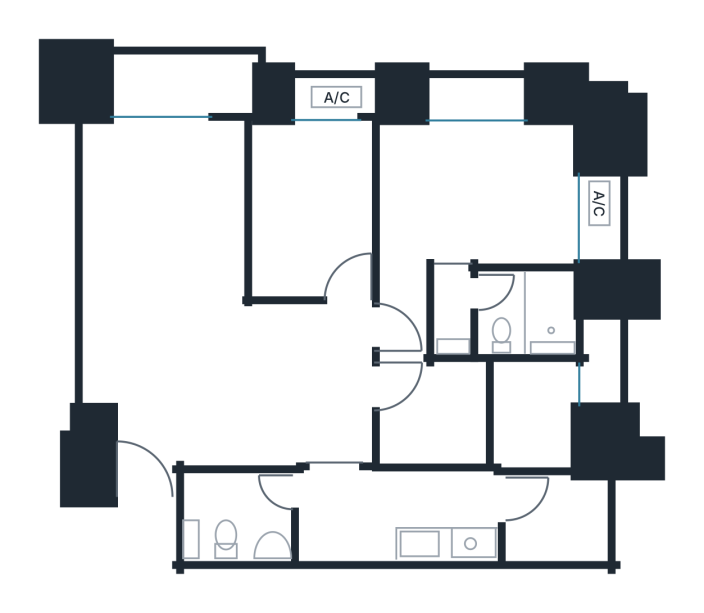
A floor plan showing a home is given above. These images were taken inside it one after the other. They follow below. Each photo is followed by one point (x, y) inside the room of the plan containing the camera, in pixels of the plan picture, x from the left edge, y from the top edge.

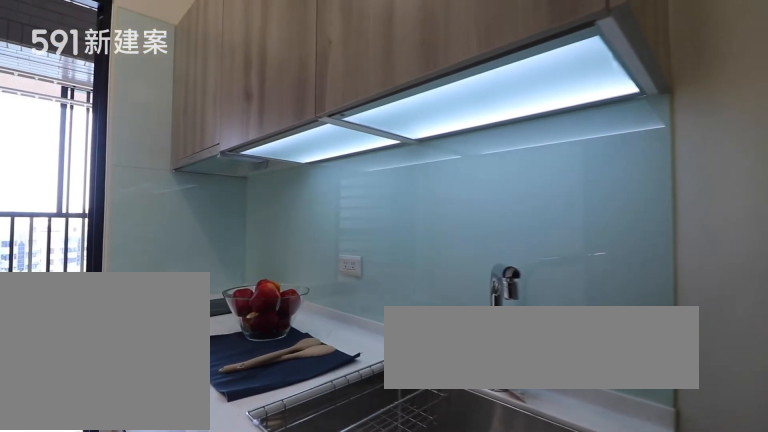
(400, 519)
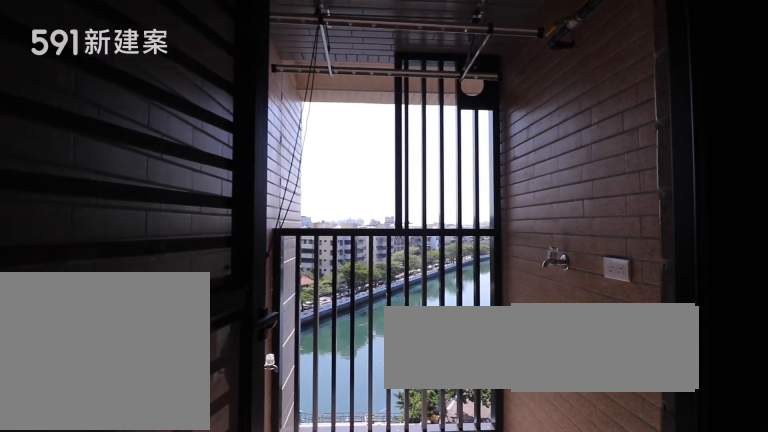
(554, 520)
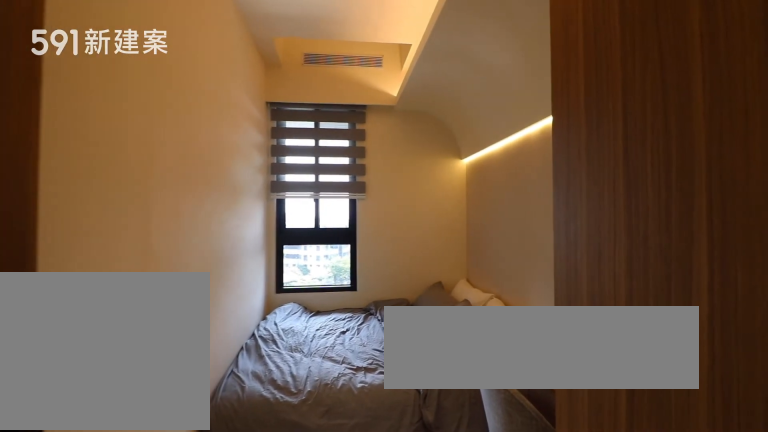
(480, 416)
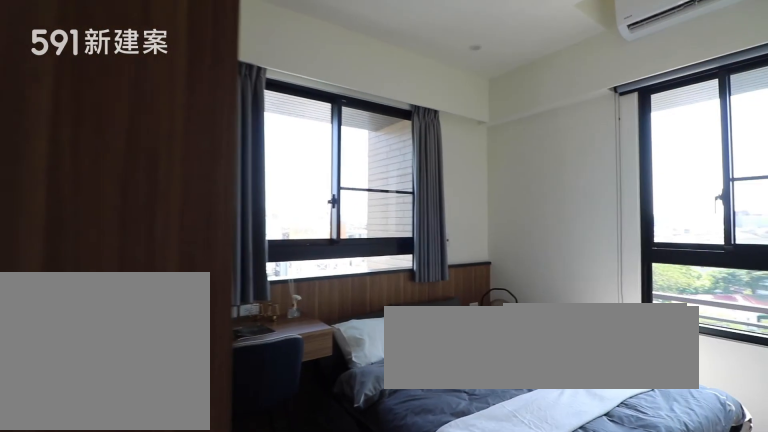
(479, 193)
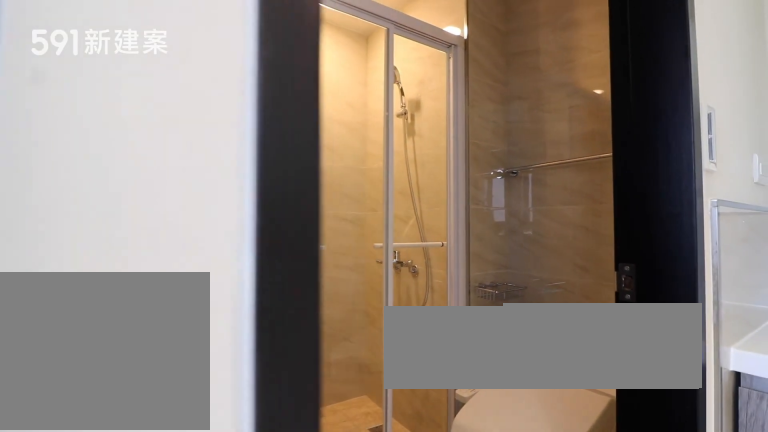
(510, 309)
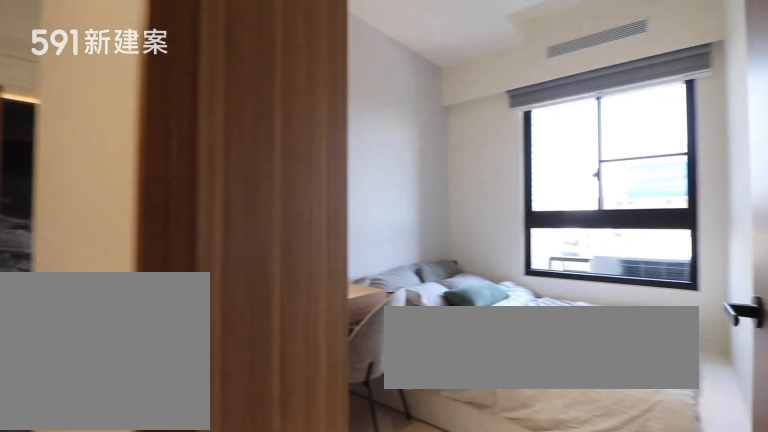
(311, 206)
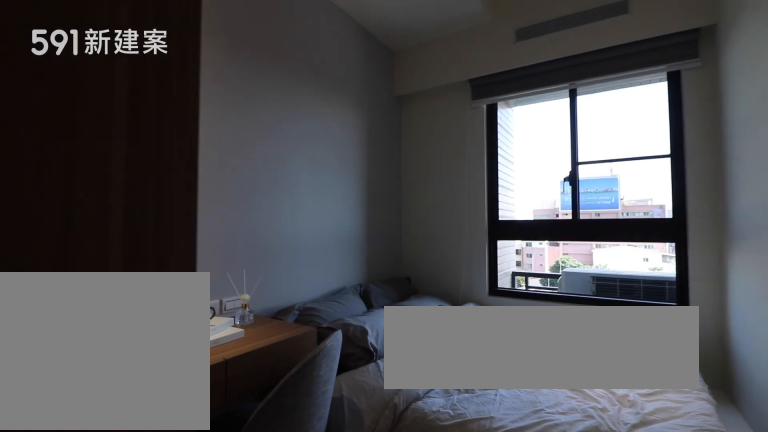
(311, 206)
